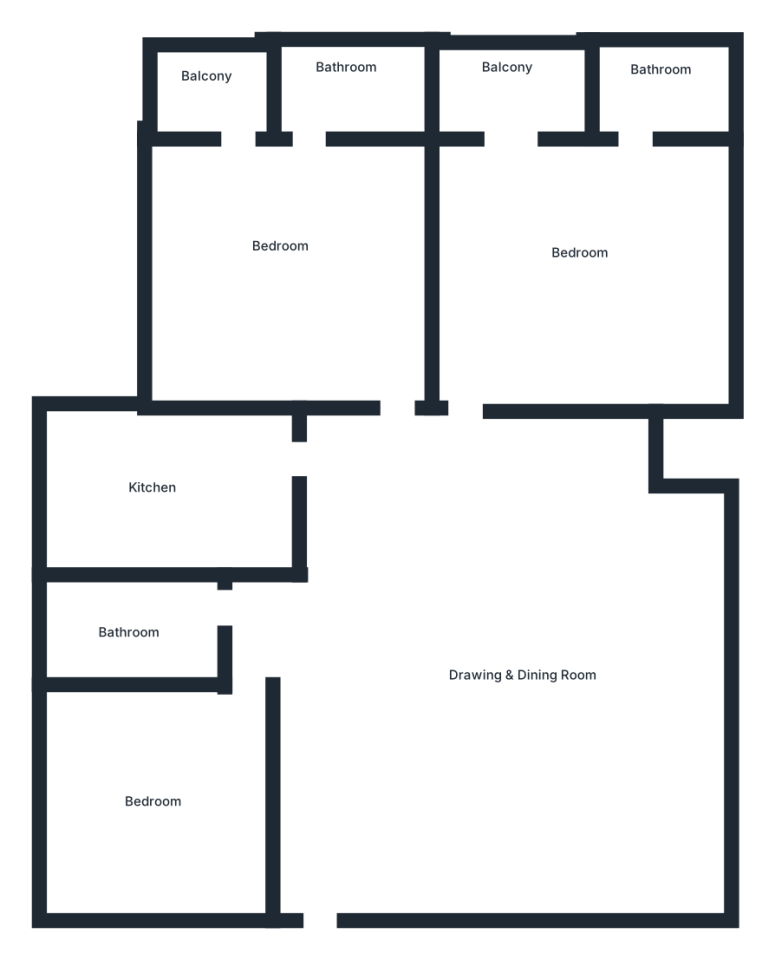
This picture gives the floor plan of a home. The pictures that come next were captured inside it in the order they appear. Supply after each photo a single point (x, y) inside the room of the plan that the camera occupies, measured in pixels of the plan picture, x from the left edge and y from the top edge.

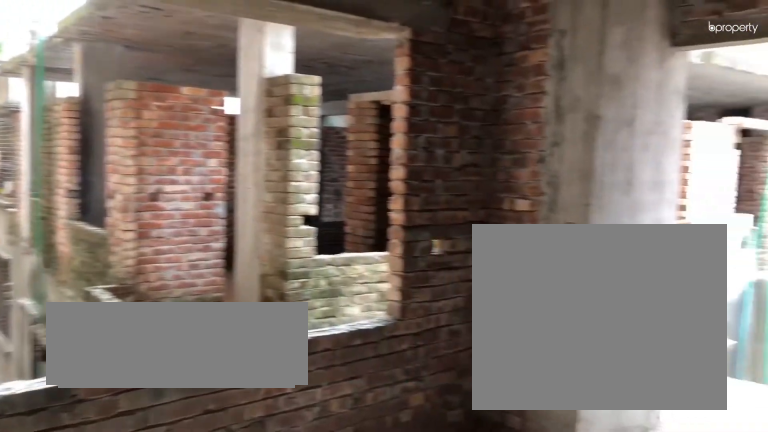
(293, 268)
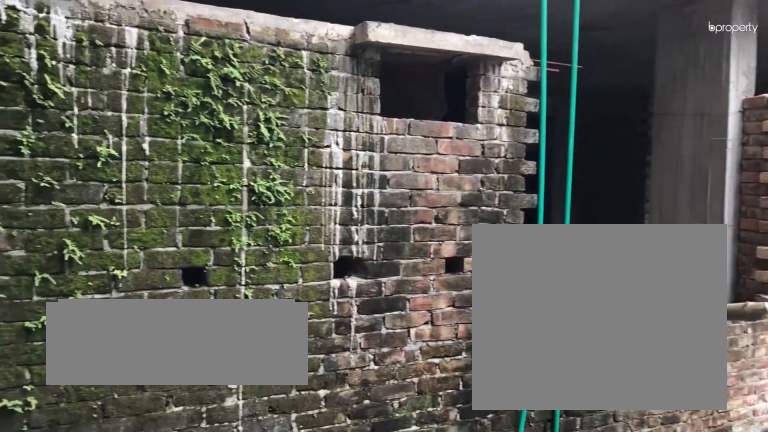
(214, 97)
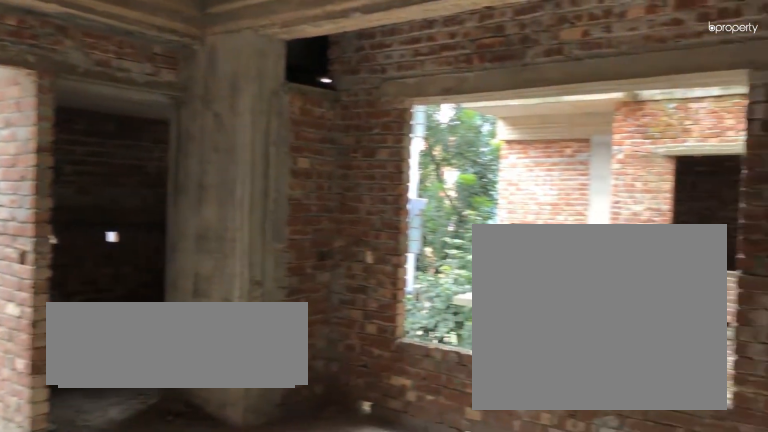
(581, 269)
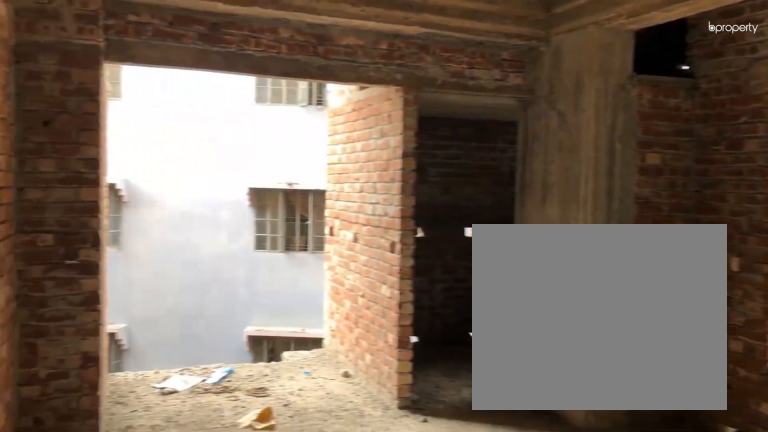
(581, 269)
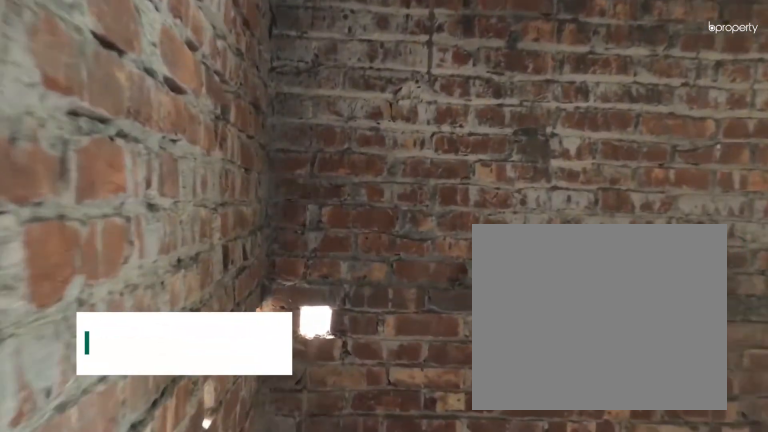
(664, 97)
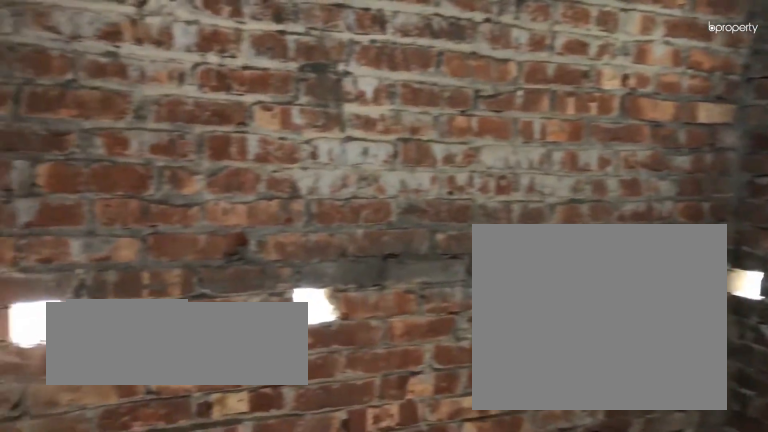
(664, 97)
